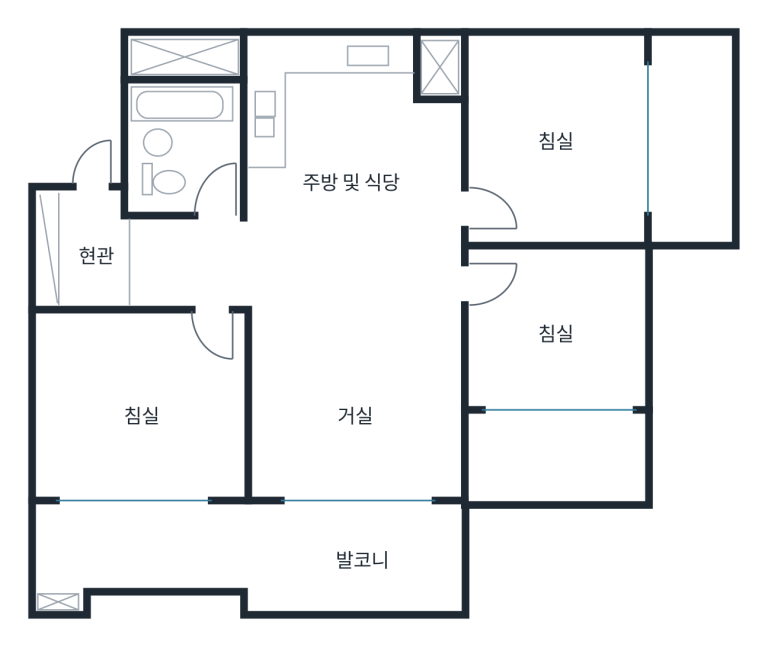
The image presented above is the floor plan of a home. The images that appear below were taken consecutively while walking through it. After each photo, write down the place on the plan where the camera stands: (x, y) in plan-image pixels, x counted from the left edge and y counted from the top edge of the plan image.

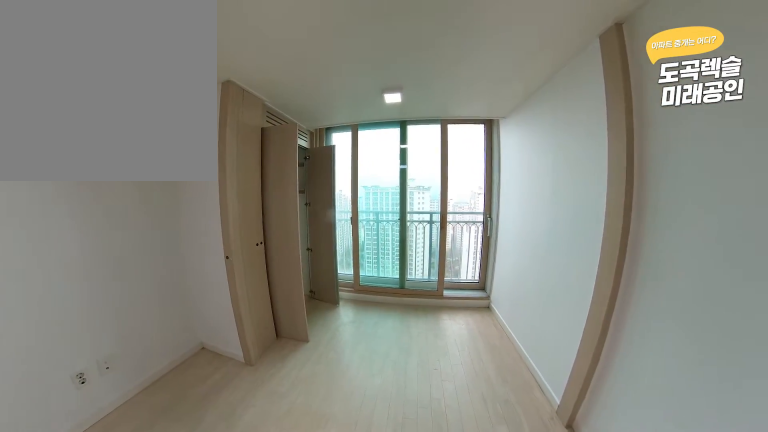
(513, 192)
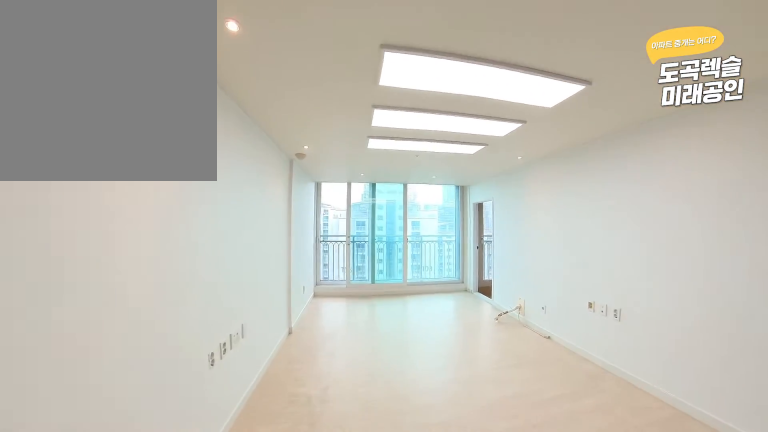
(417, 267)
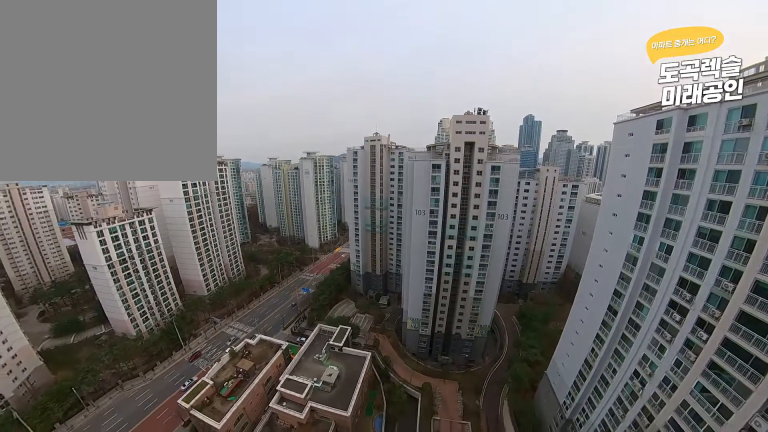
(415, 610)
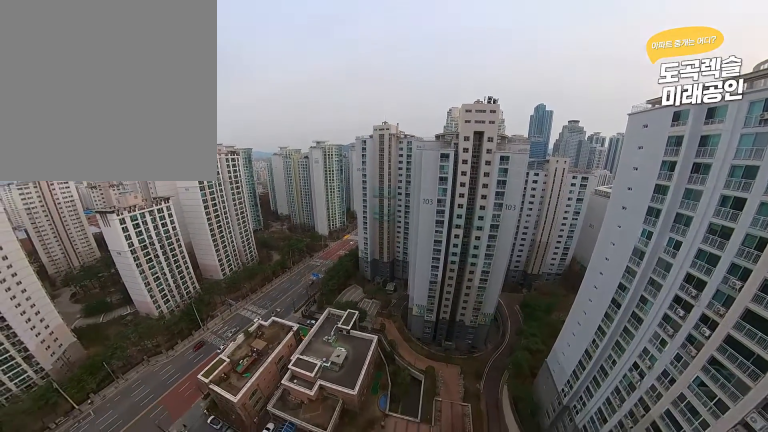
(415, 610)
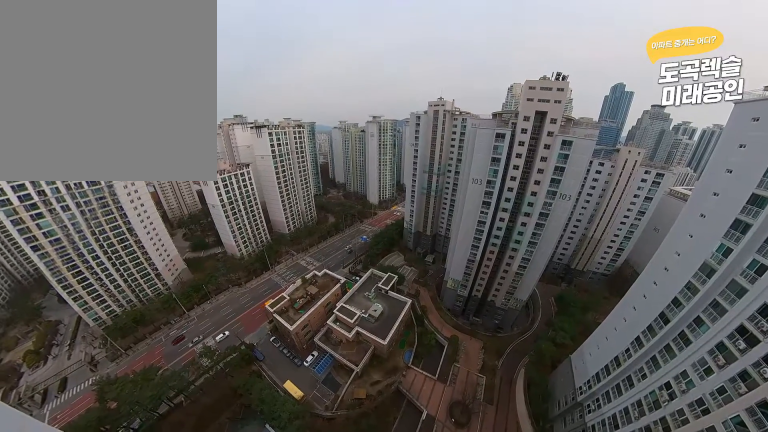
(415, 610)
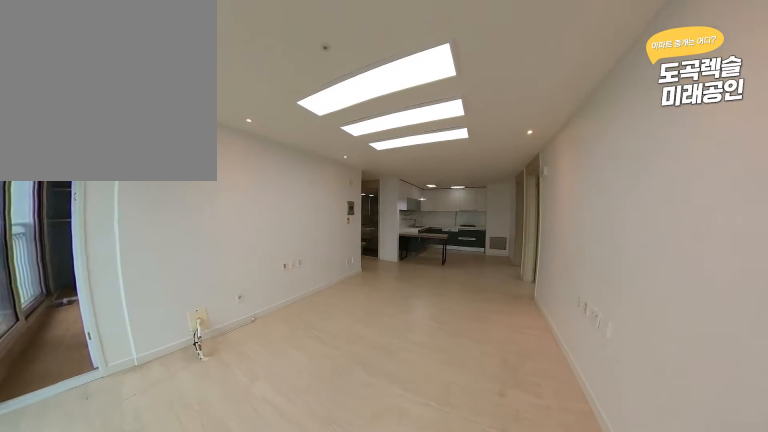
(391, 473)
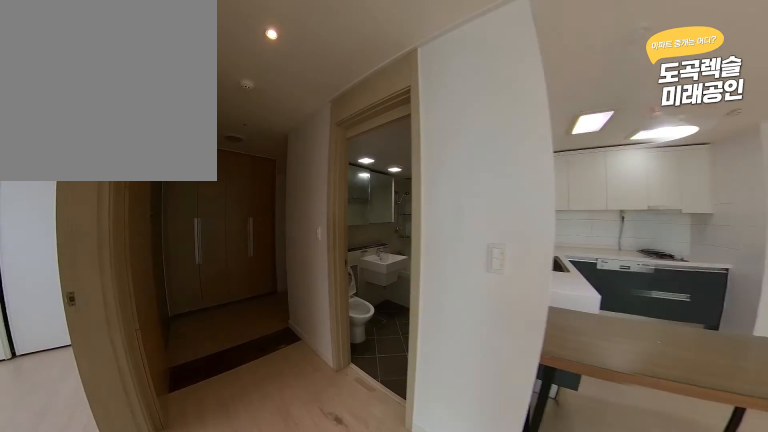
(256, 283)
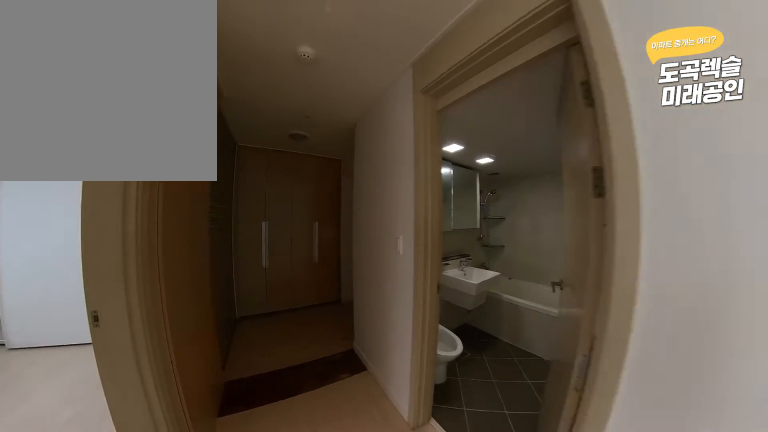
(226, 274)
